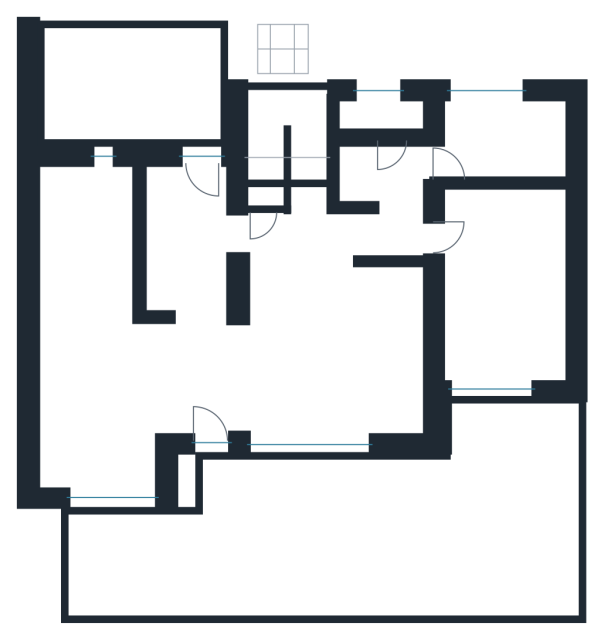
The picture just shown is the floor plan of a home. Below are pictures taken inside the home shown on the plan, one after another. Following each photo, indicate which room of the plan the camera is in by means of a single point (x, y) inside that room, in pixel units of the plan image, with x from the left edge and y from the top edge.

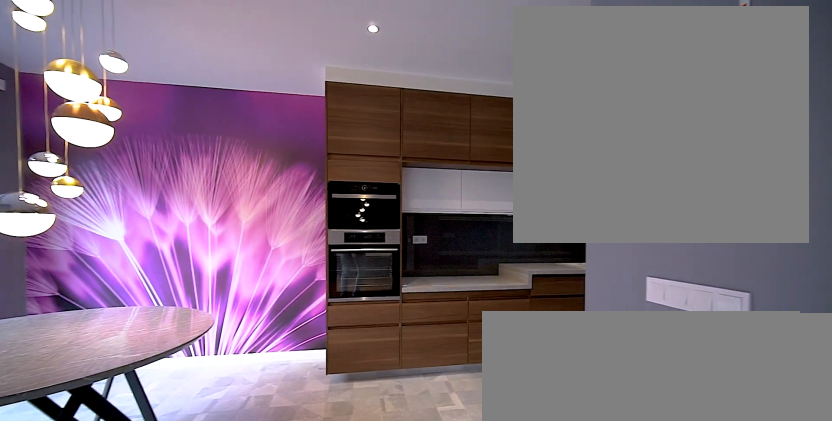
(100, 411)
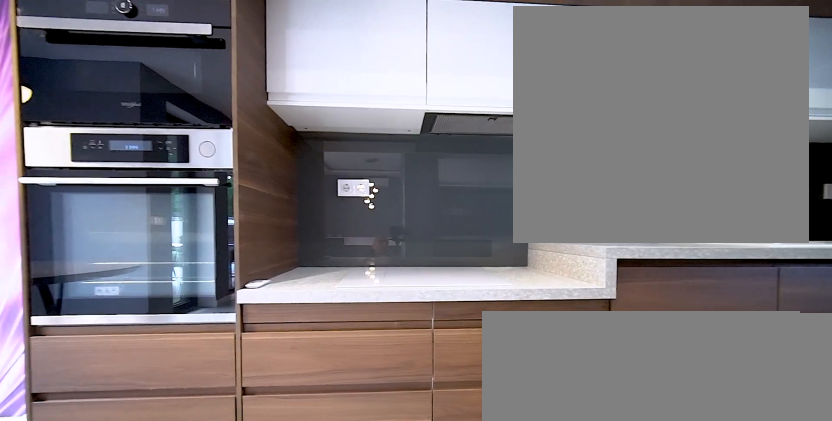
(89, 279)
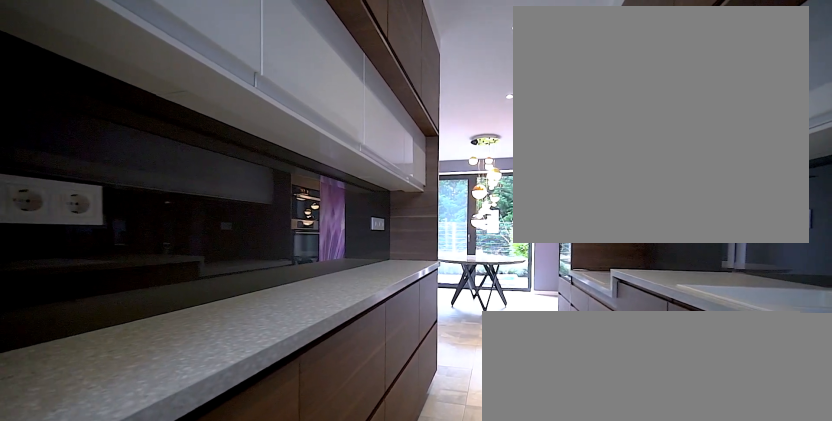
(90, 279)
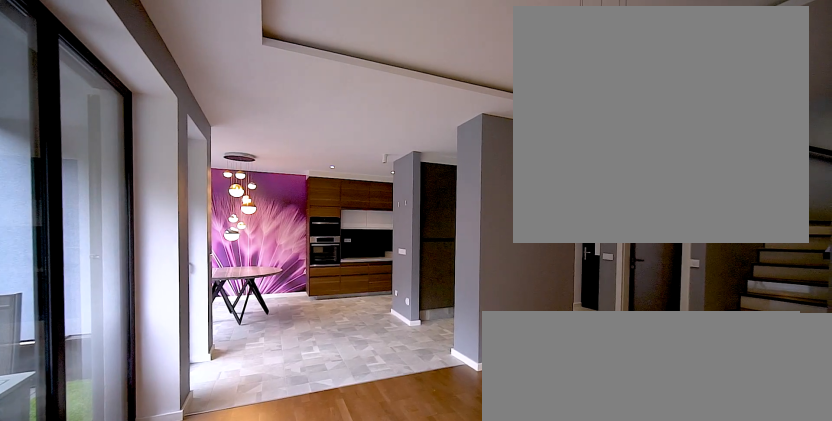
(330, 356)
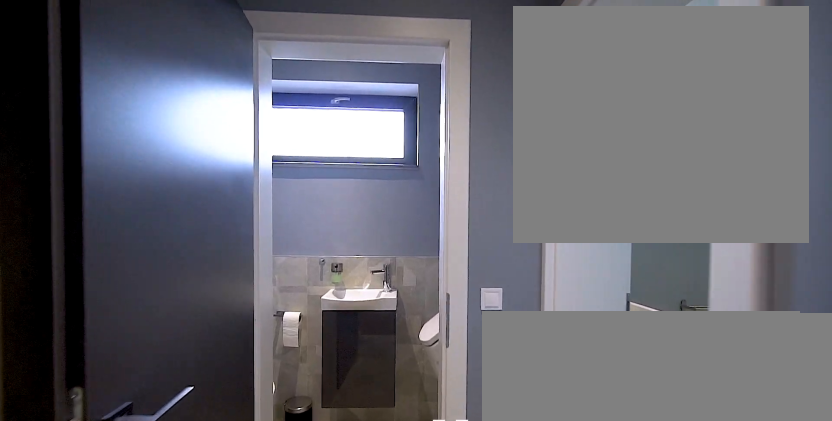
(382, 205)
